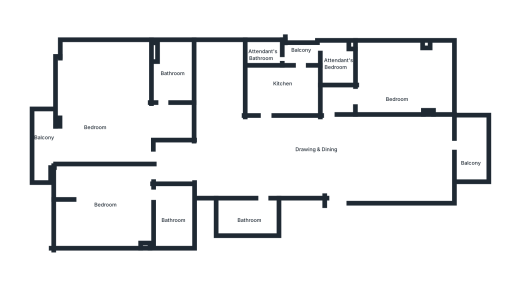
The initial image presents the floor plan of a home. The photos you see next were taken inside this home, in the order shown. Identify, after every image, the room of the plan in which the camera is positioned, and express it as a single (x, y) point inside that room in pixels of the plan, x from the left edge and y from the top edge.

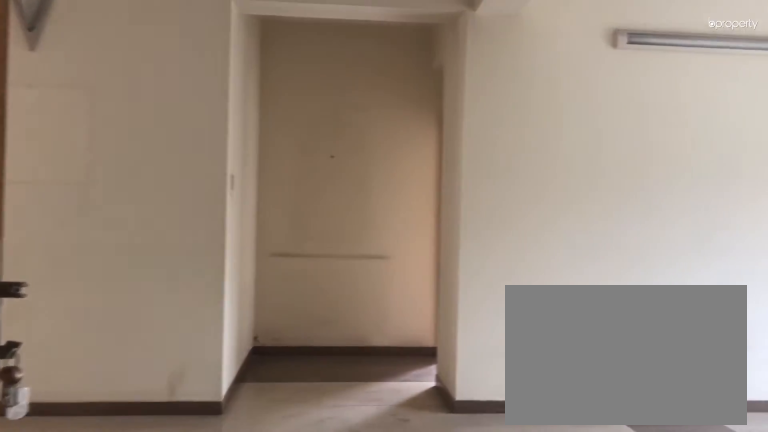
(317, 152)
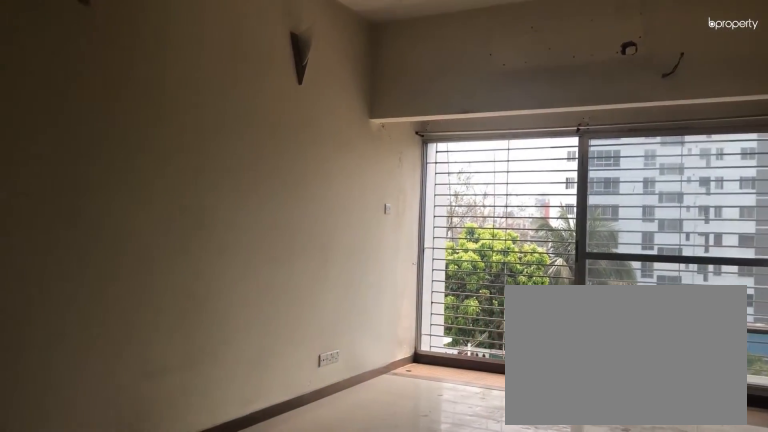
(317, 152)
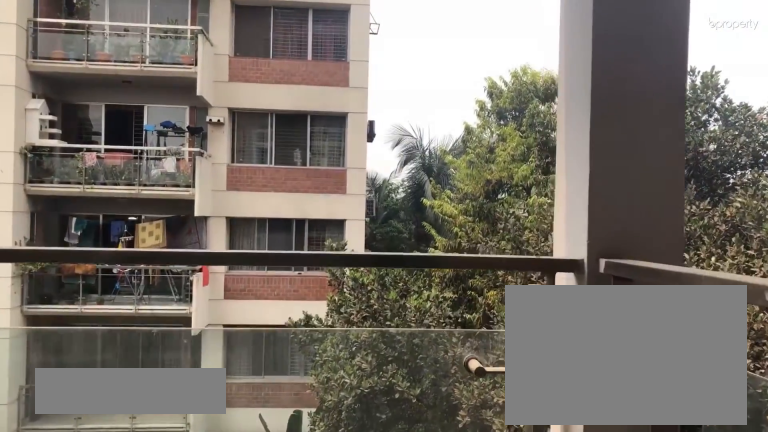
(472, 157)
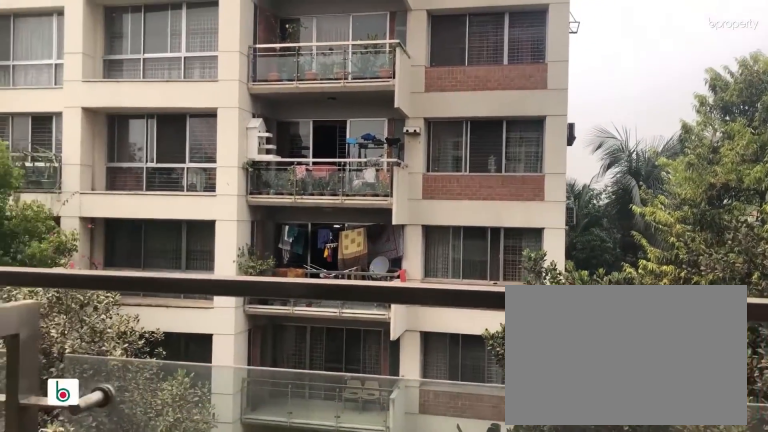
(472, 157)
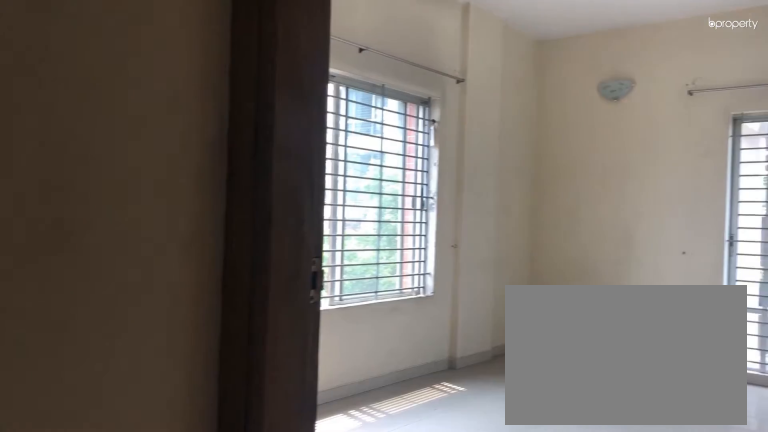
(357, 99)
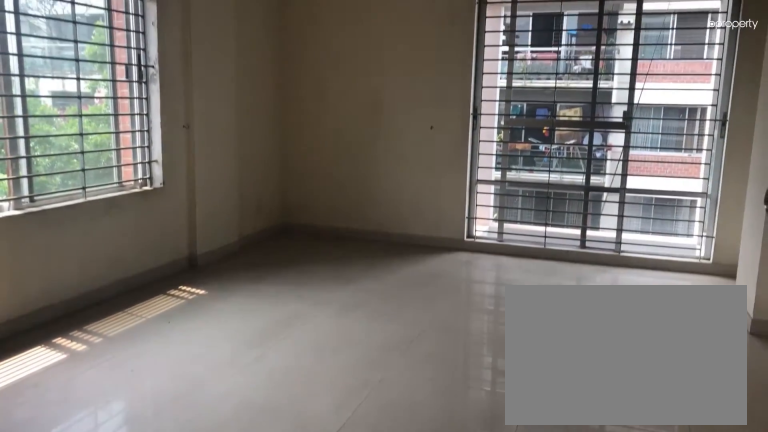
(401, 80)
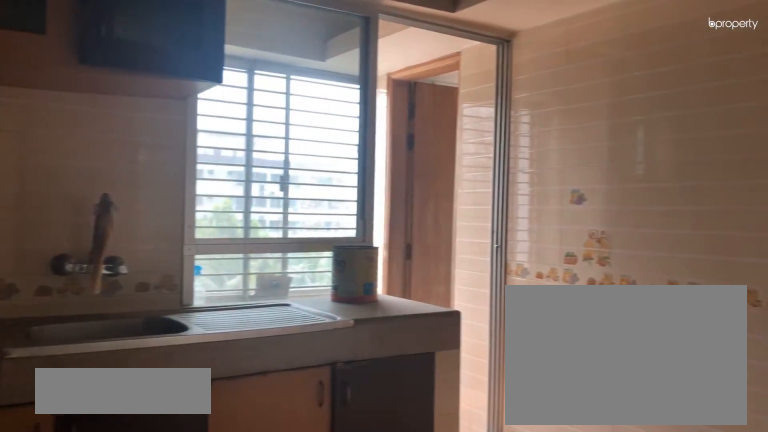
(279, 89)
